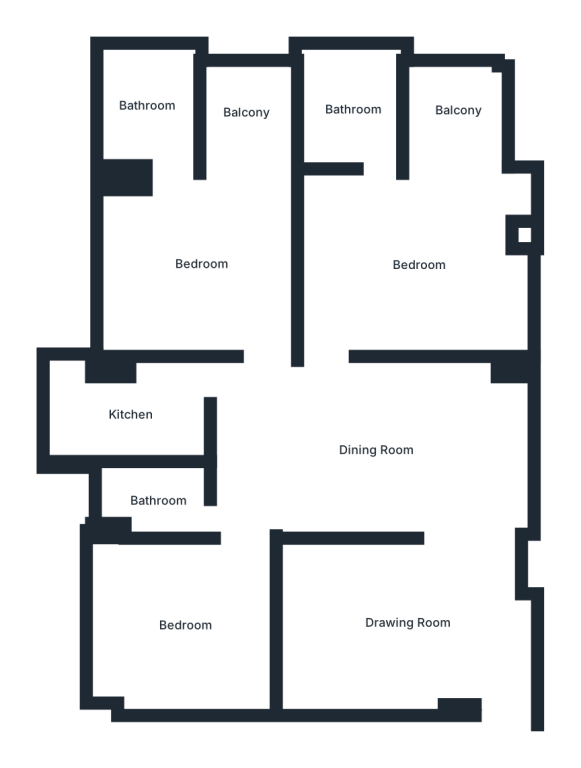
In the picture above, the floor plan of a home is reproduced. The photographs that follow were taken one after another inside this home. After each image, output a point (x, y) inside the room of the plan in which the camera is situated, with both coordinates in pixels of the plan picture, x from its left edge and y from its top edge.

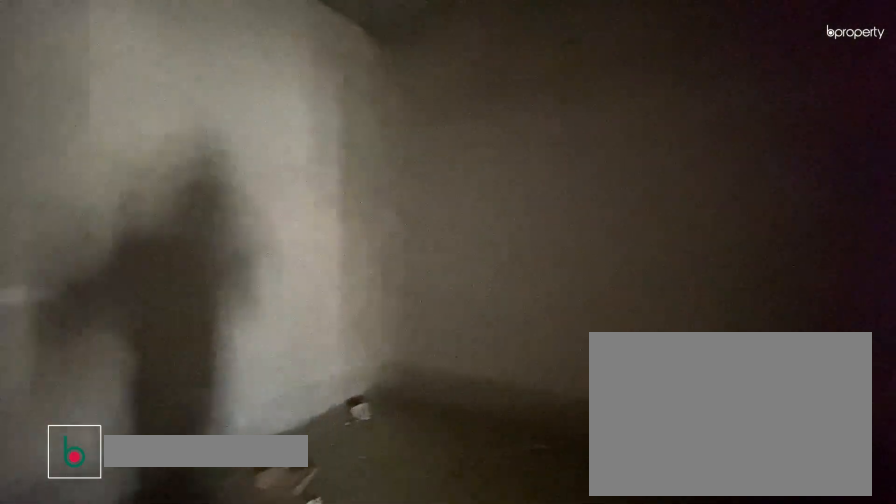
(419, 624)
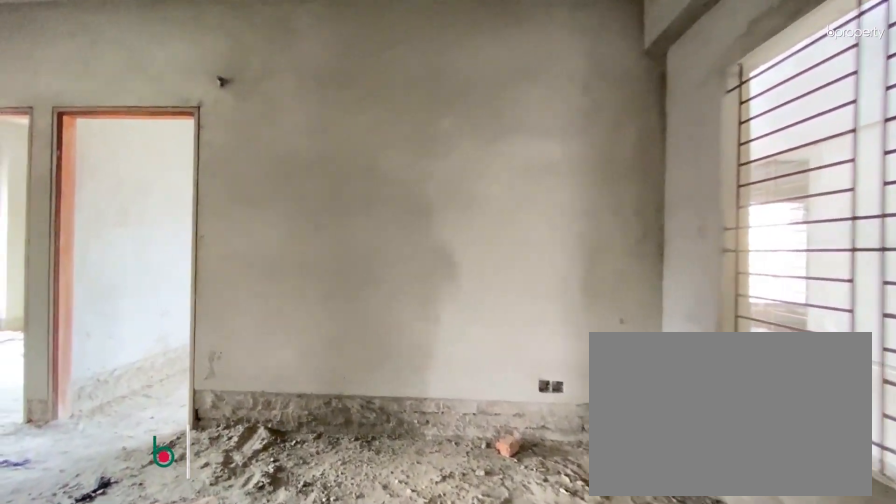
(378, 449)
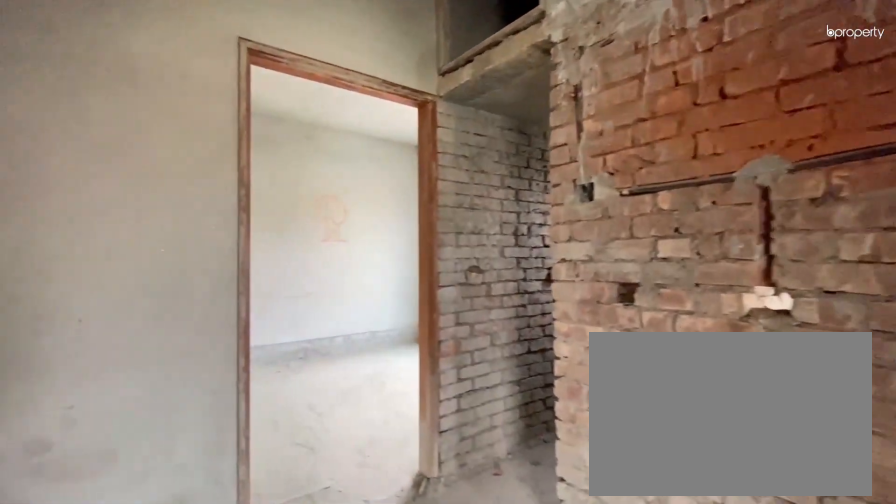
(378, 449)
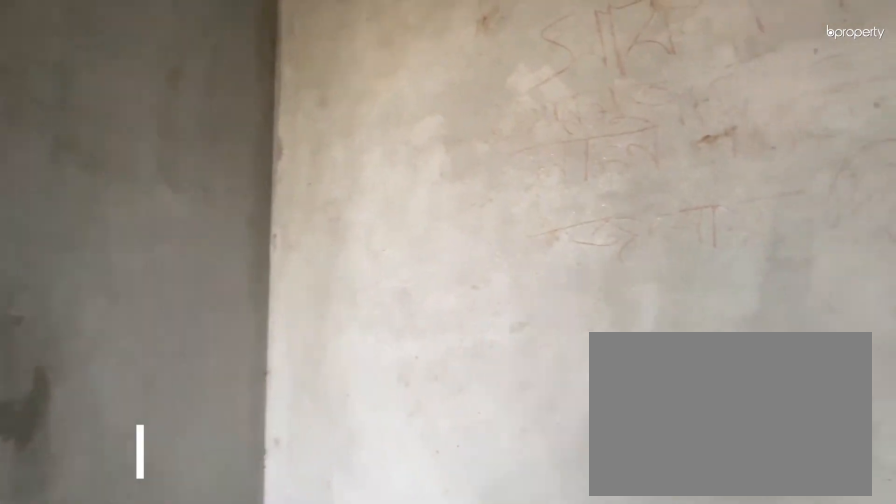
(420, 265)
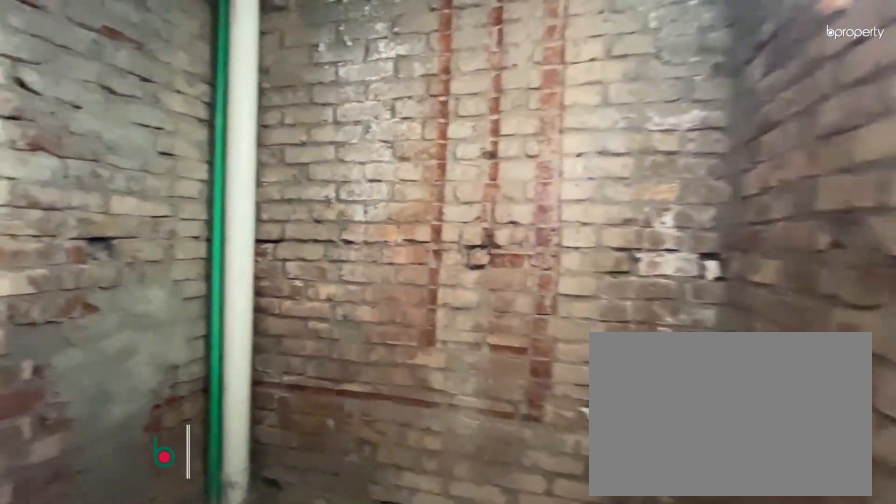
(350, 108)
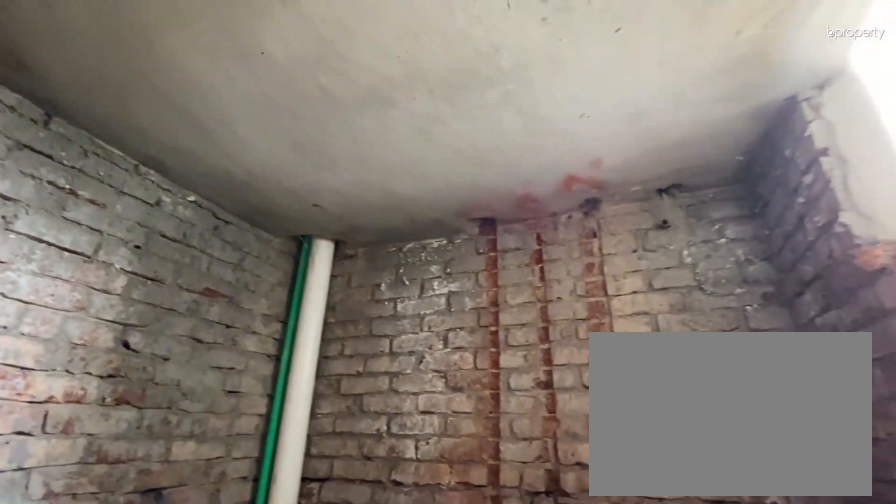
(350, 108)
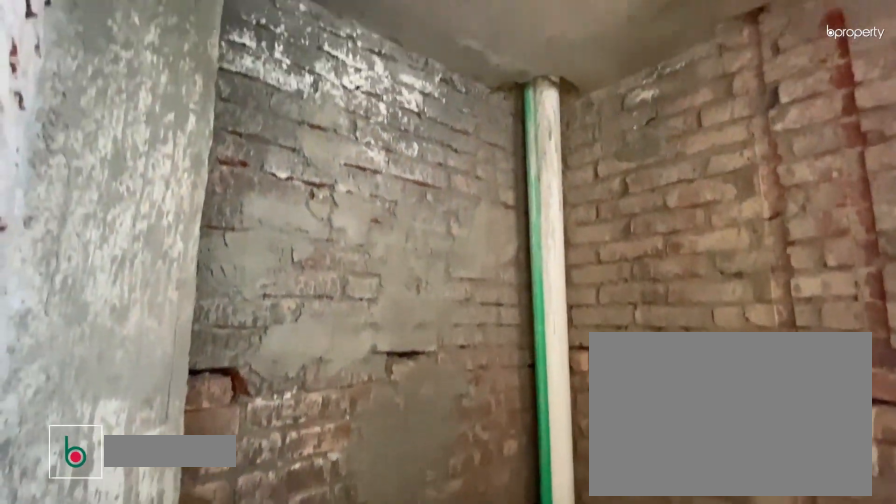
(150, 108)
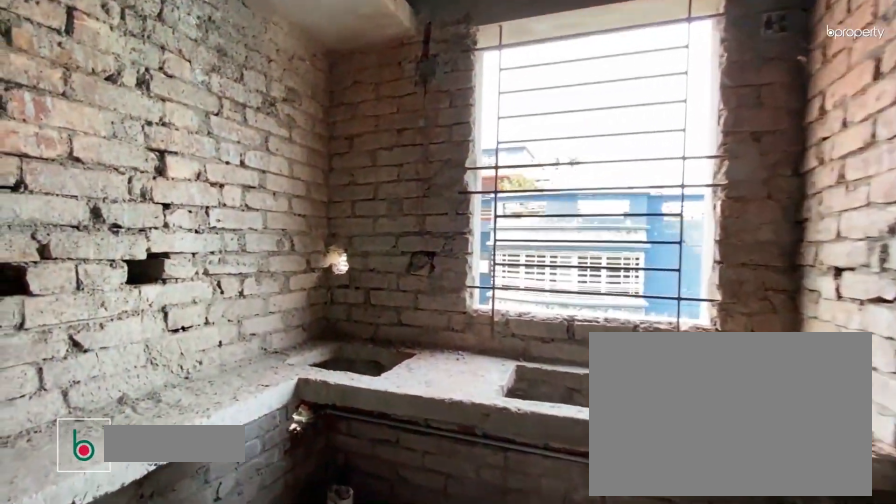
(130, 414)
